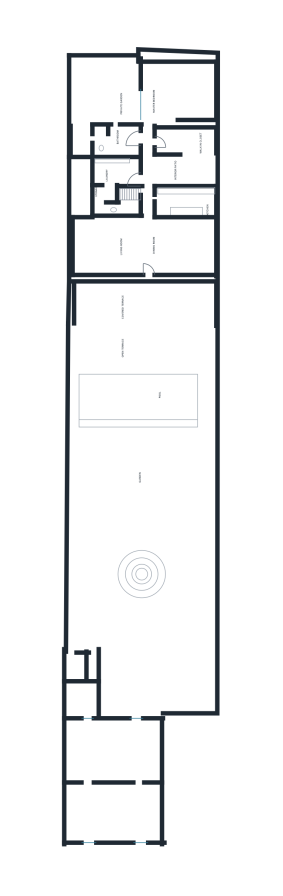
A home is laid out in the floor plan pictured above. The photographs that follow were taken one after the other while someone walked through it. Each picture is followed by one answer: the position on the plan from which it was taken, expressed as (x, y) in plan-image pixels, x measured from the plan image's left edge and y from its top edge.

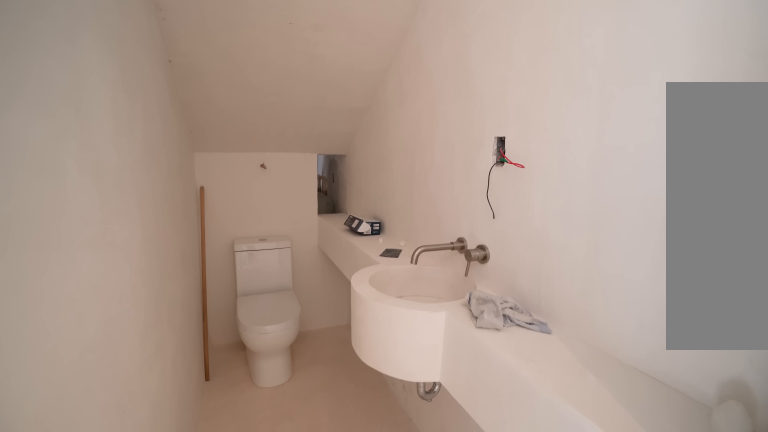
(143, 247)
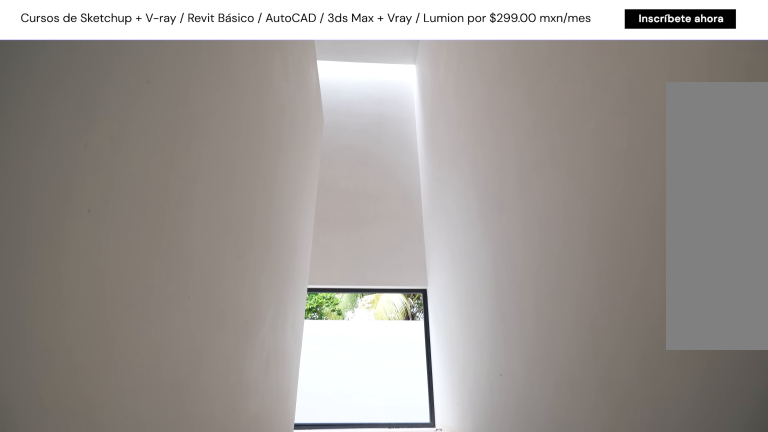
(143, 203)
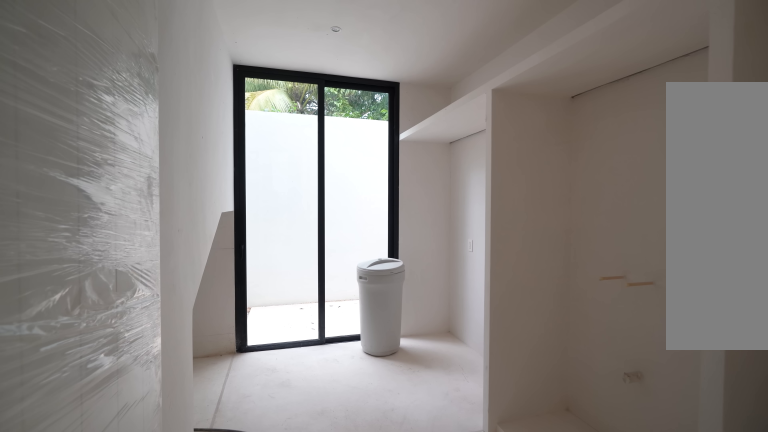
(143, 188)
